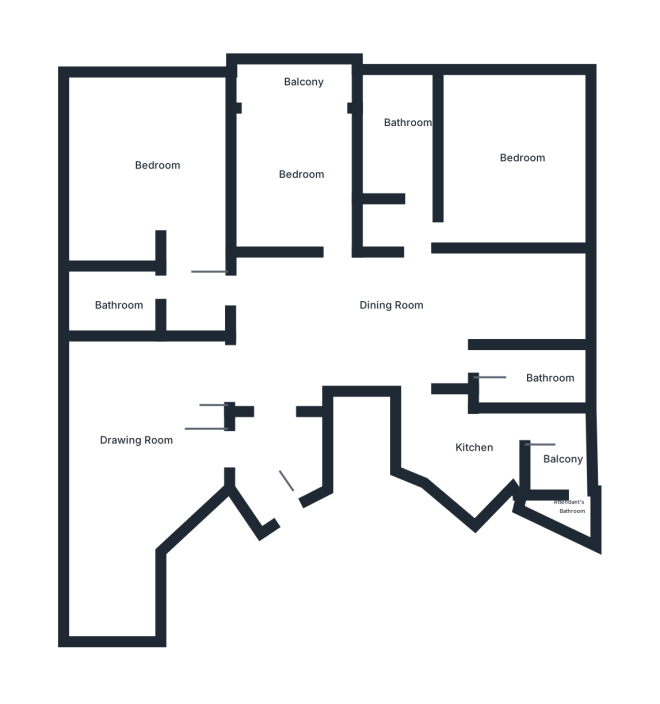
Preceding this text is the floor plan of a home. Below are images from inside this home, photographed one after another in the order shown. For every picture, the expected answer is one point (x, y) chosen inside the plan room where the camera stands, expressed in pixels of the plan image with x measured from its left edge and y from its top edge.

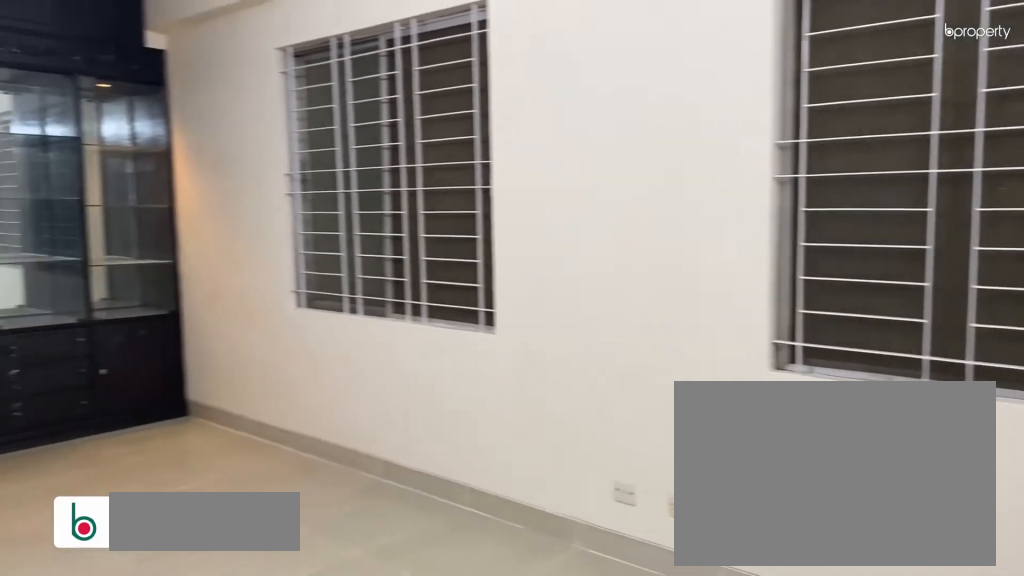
(129, 467)
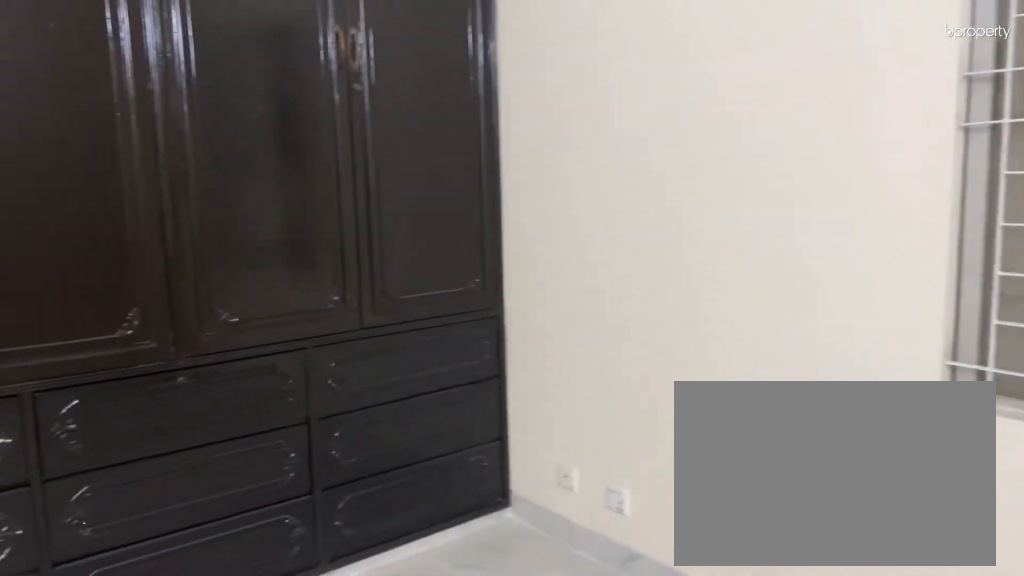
(158, 161)
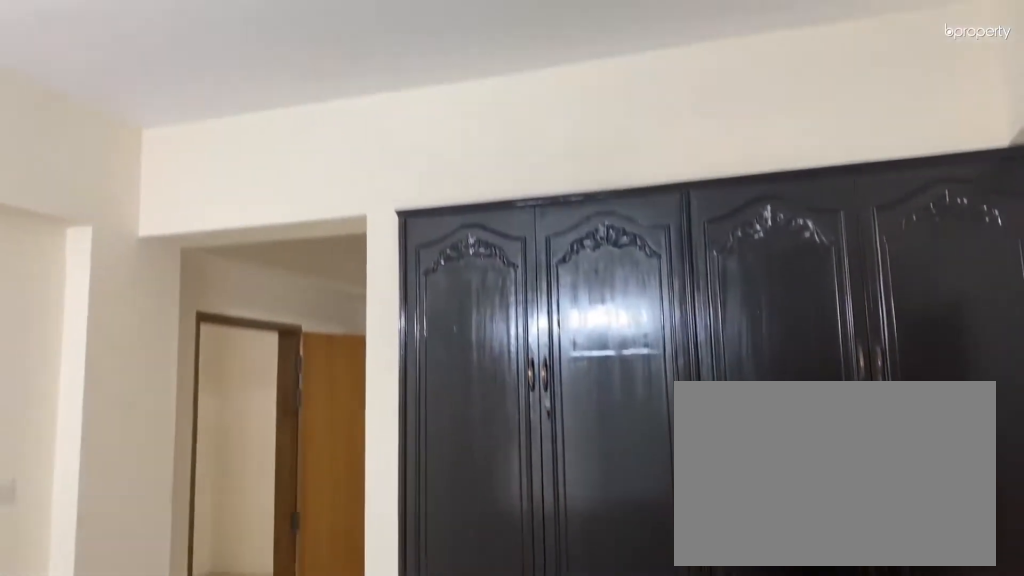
(158, 161)
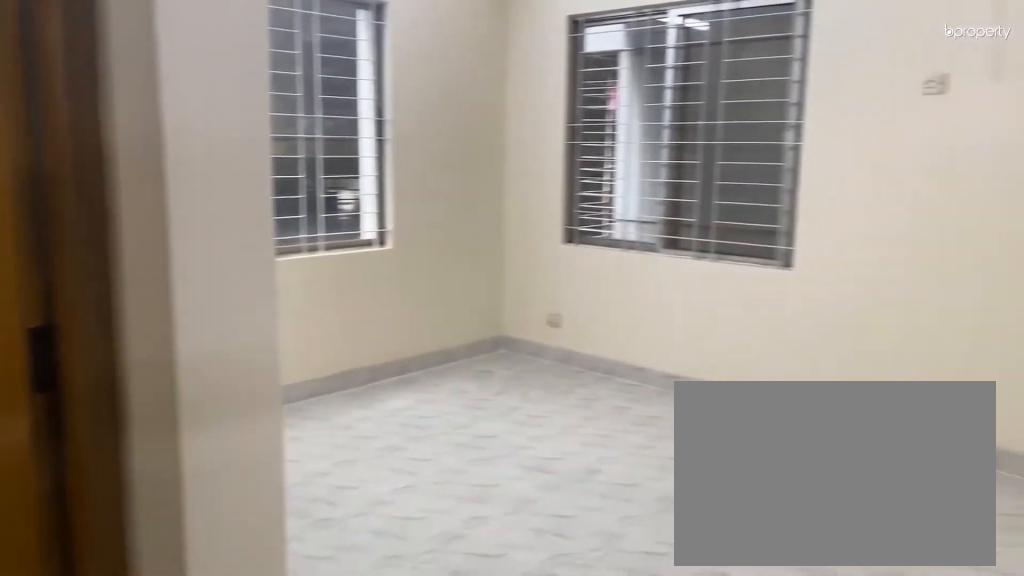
(505, 181)
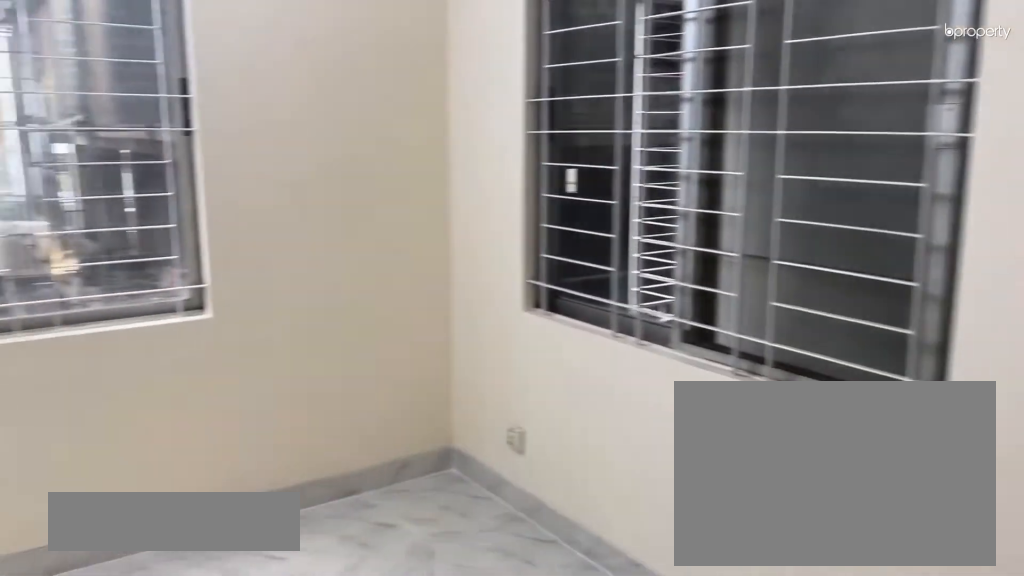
(505, 181)
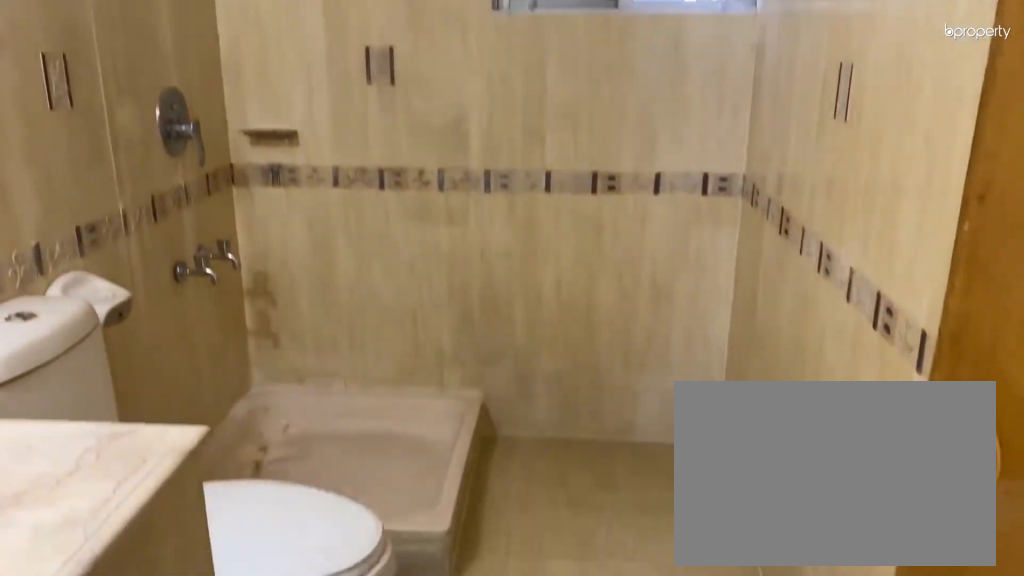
(408, 139)
